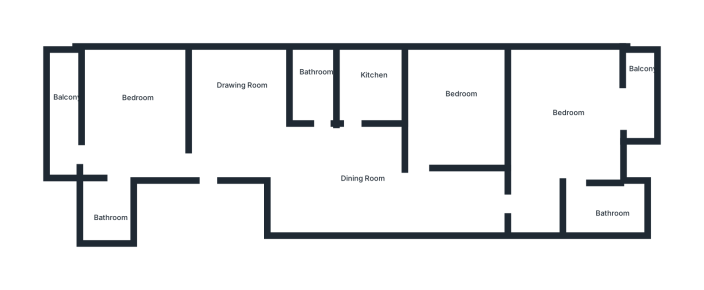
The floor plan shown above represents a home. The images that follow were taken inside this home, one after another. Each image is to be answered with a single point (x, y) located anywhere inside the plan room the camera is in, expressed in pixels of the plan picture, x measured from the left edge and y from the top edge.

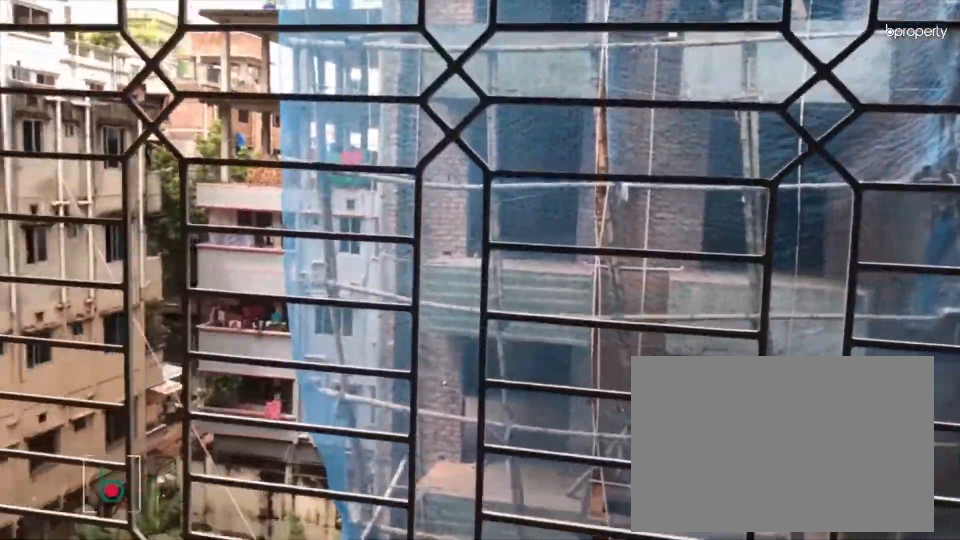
(641, 94)
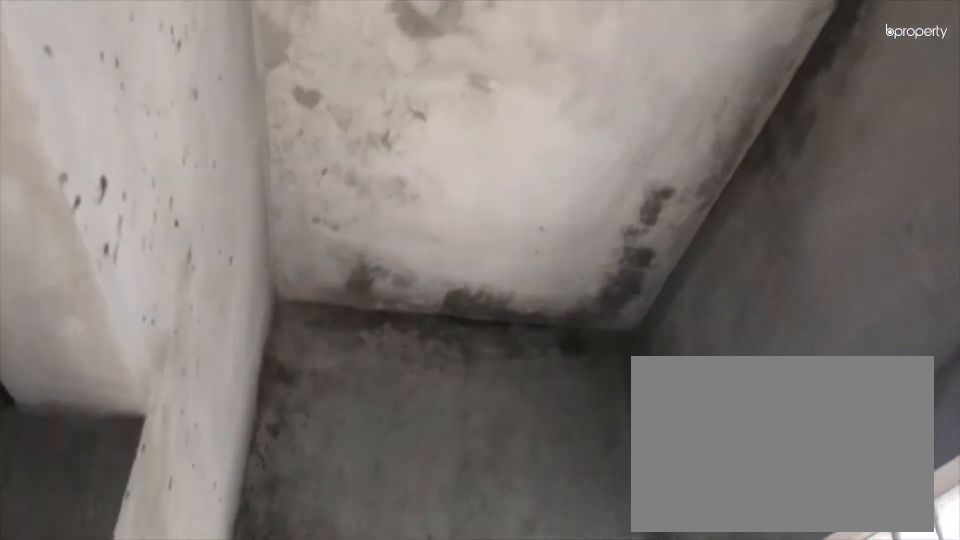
(641, 94)
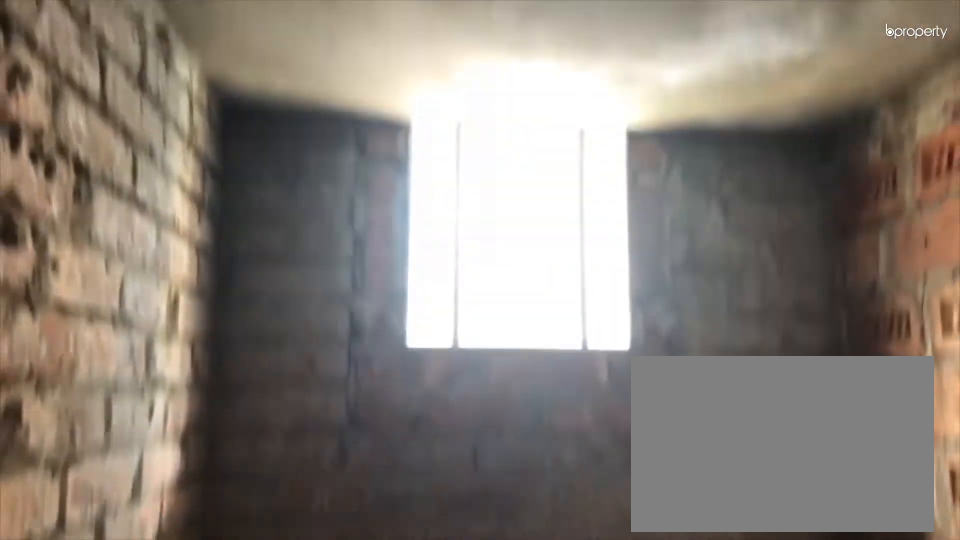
(603, 211)
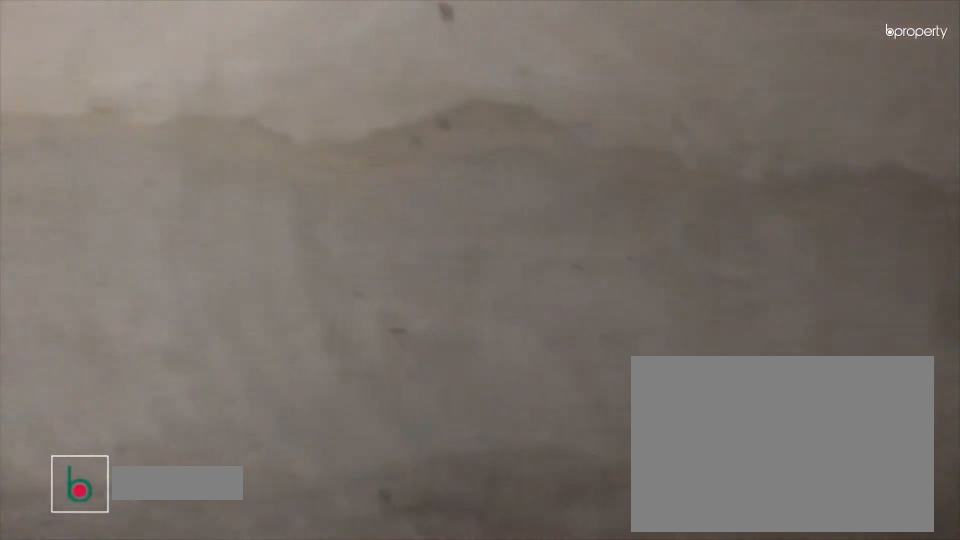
(463, 109)
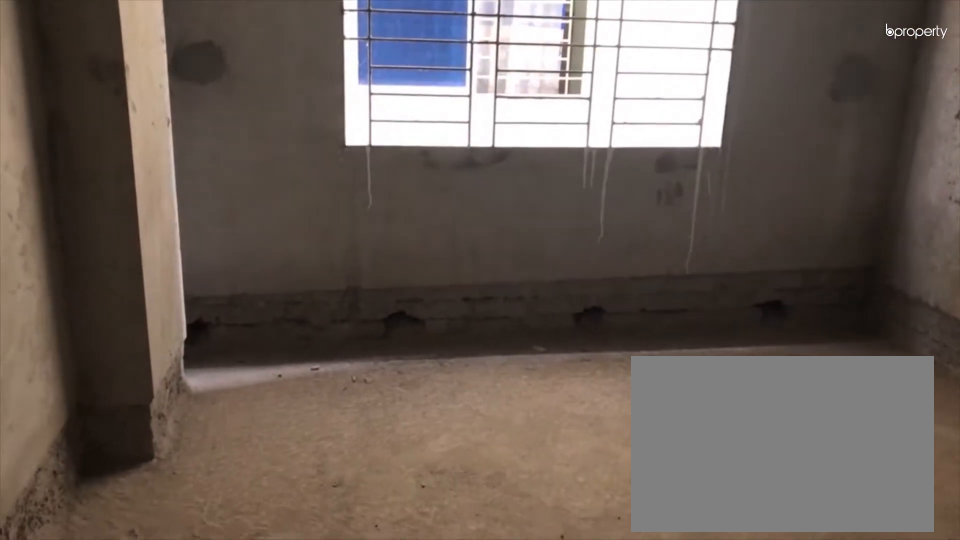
(463, 109)
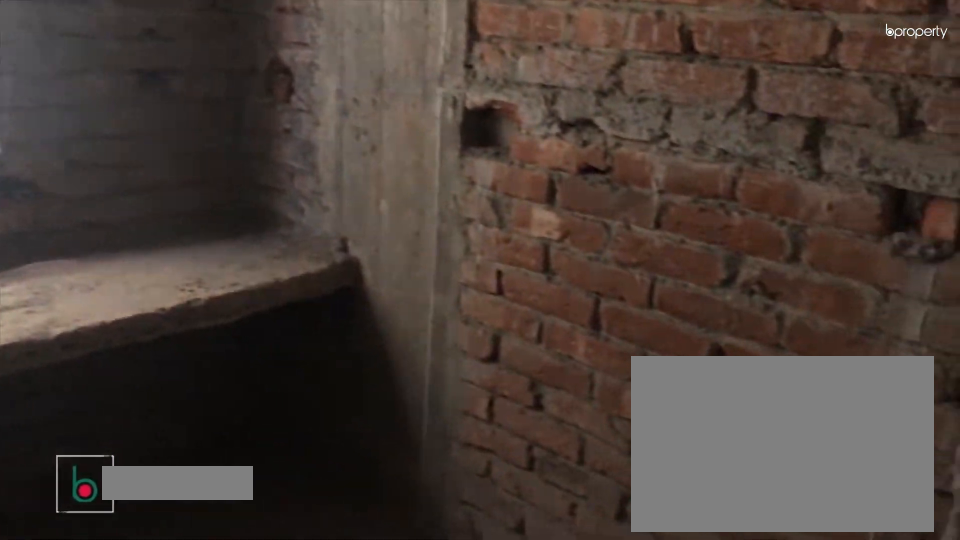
(366, 78)
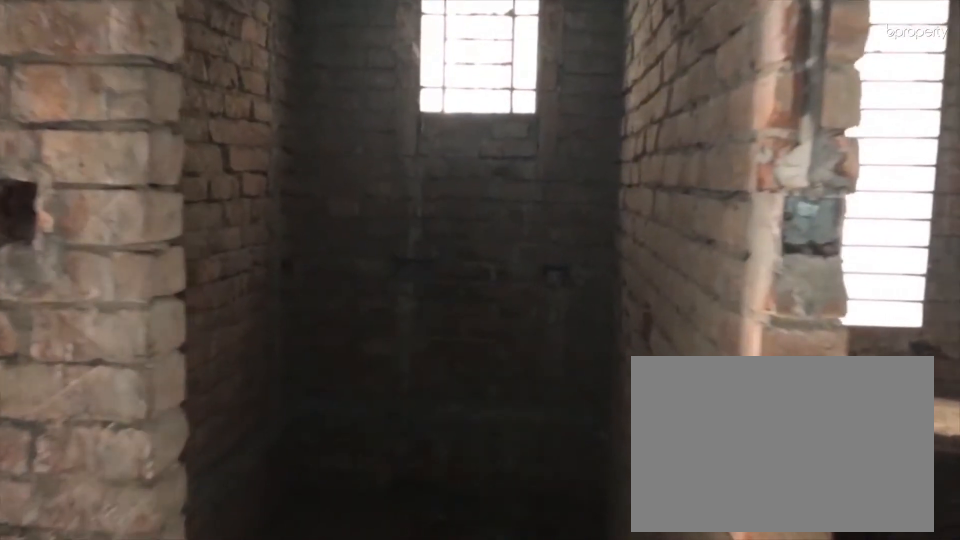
(318, 122)
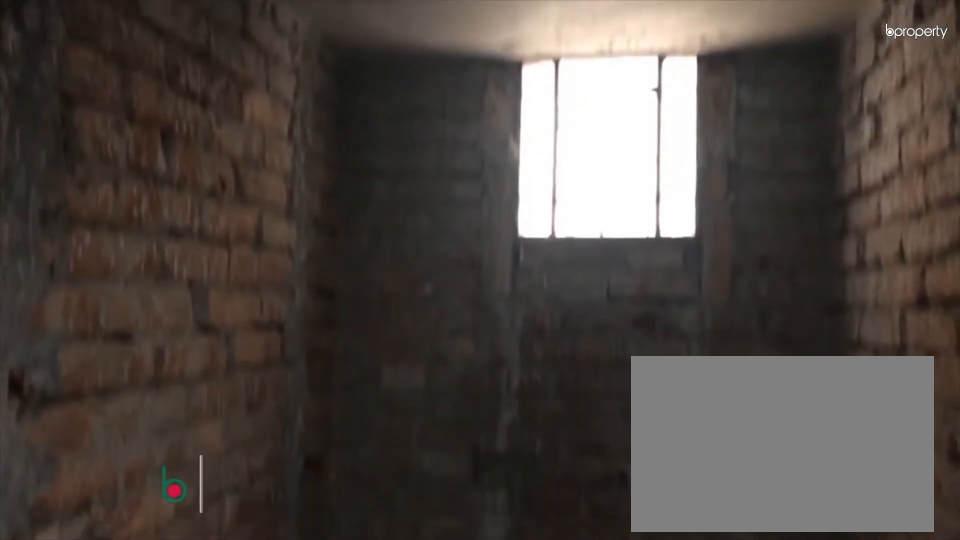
(315, 82)
